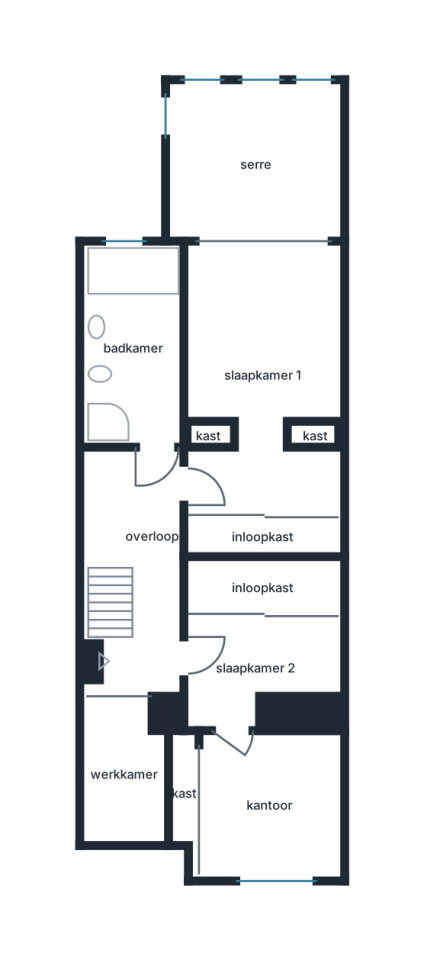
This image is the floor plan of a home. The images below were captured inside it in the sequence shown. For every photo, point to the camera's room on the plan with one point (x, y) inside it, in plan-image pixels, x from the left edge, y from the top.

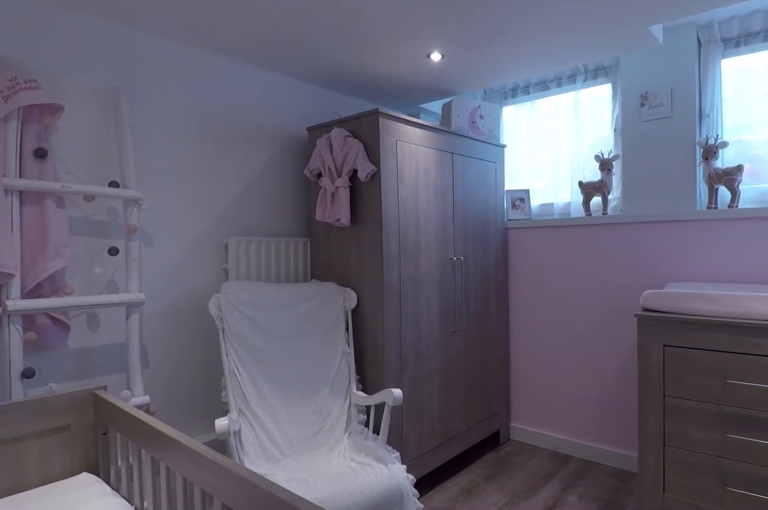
(269, 806)
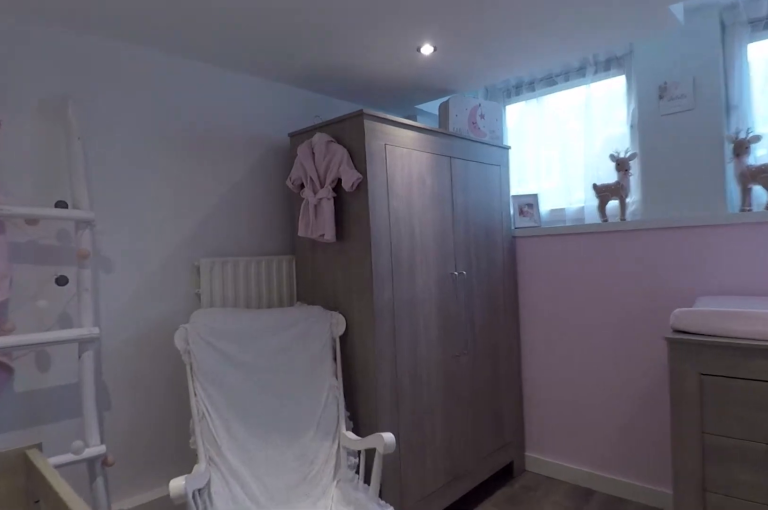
(269, 806)
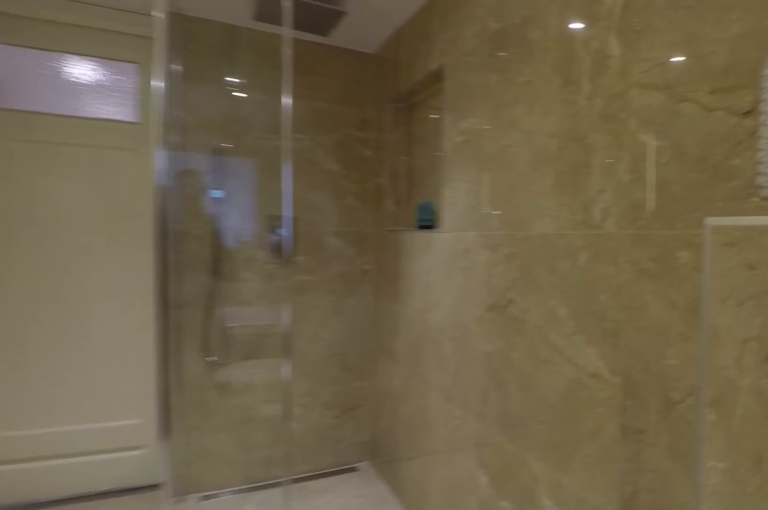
(134, 348)
